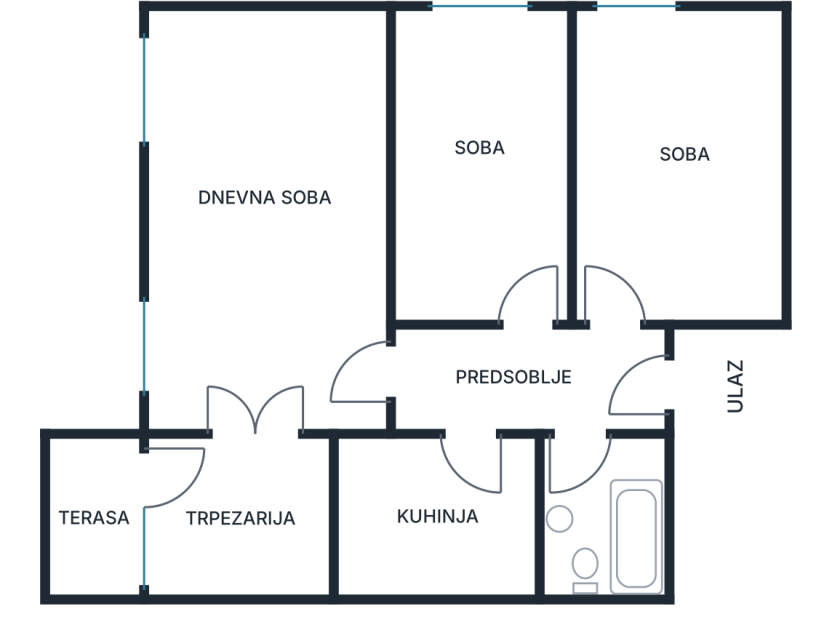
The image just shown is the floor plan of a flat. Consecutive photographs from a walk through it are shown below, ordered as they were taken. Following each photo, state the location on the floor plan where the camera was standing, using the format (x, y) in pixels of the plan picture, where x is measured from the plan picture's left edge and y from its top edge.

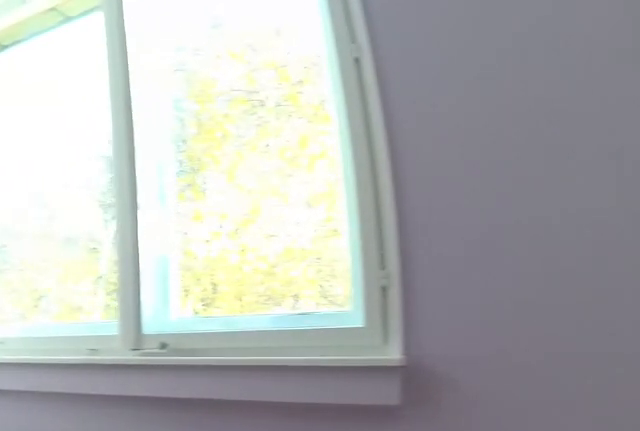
(763, 107)
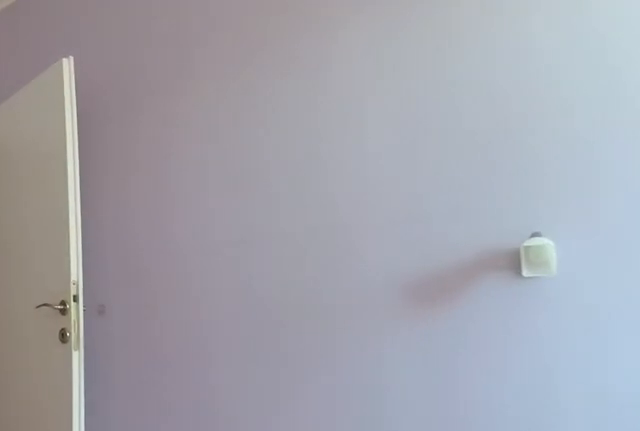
(731, 133)
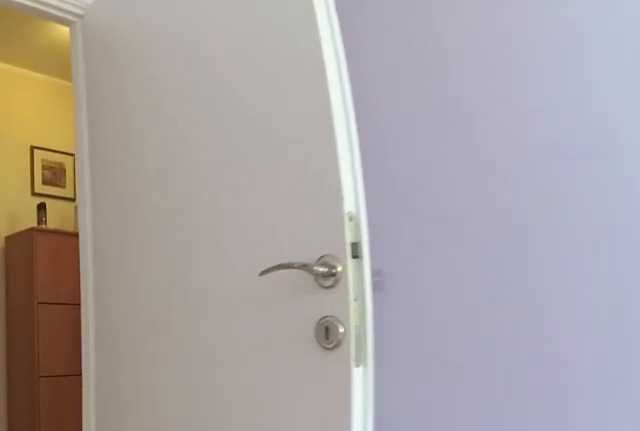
(695, 220)
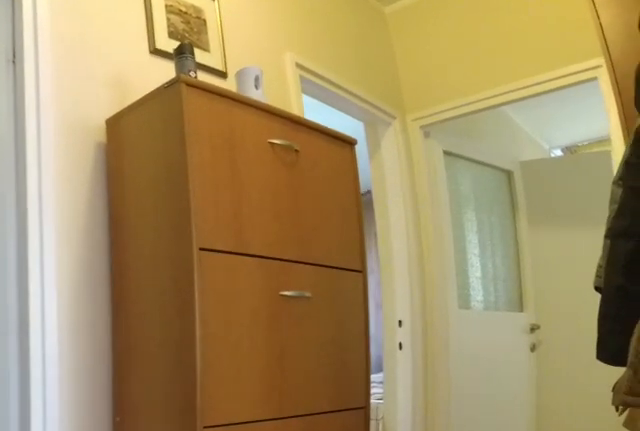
(626, 356)
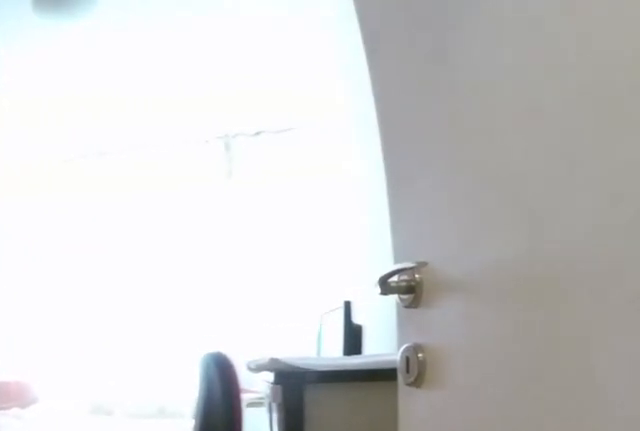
(539, 348)
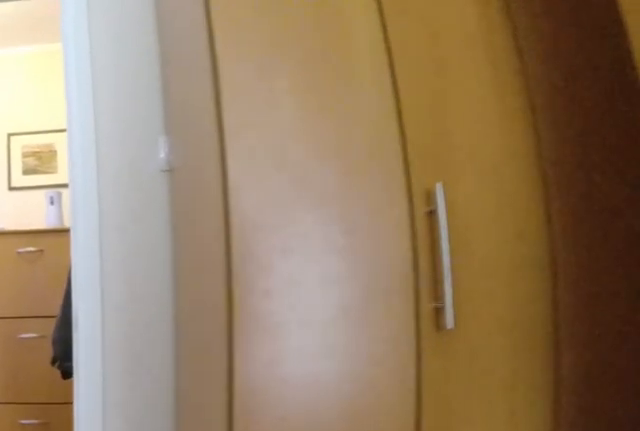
(510, 203)
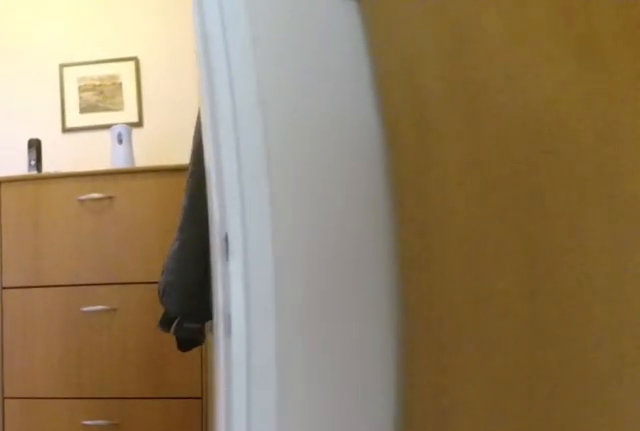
(515, 255)
